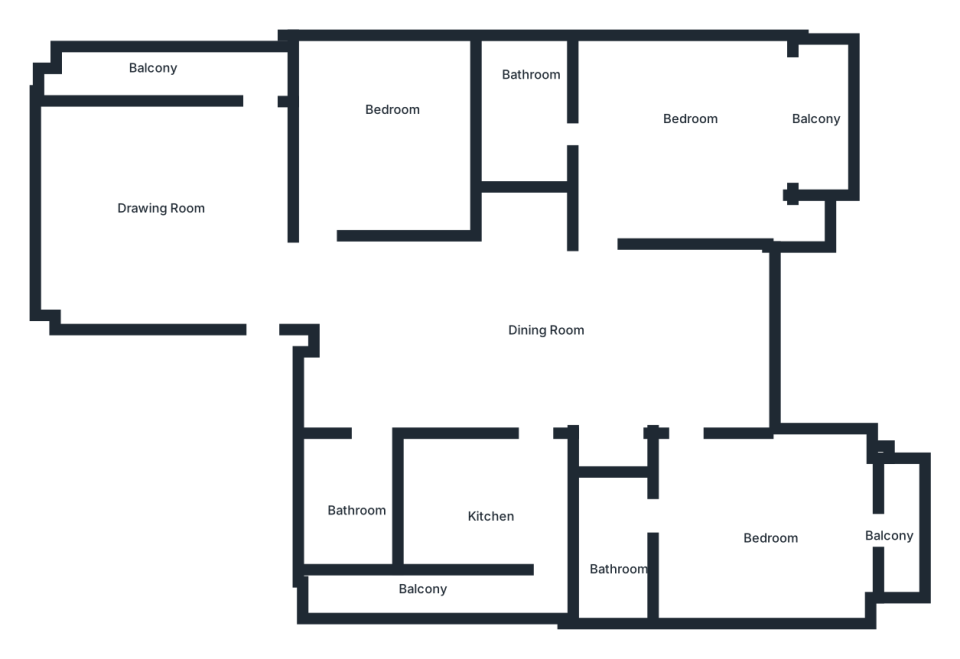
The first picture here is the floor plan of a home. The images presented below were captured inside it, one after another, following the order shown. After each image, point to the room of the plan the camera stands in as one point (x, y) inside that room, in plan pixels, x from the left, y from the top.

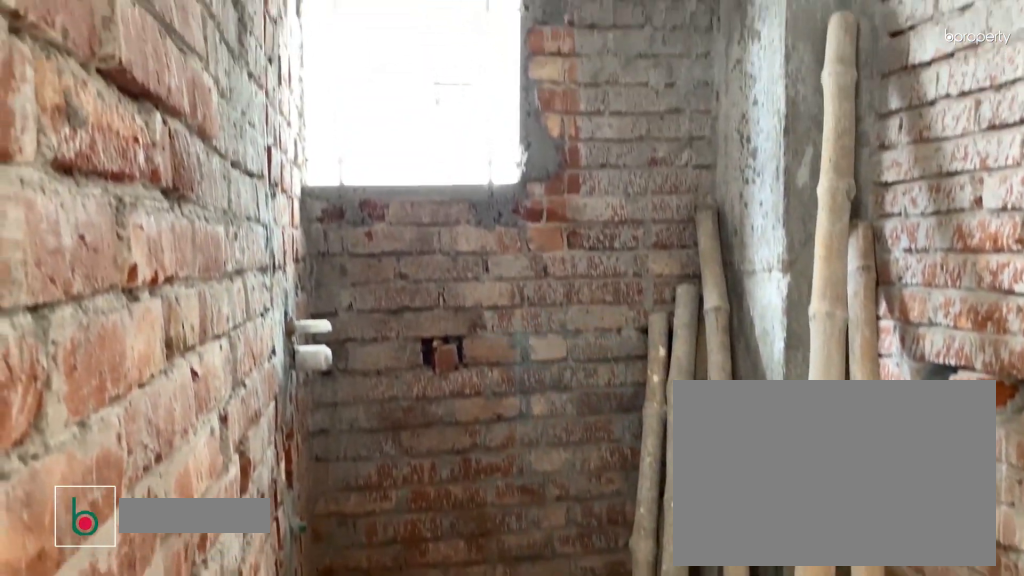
(609, 528)
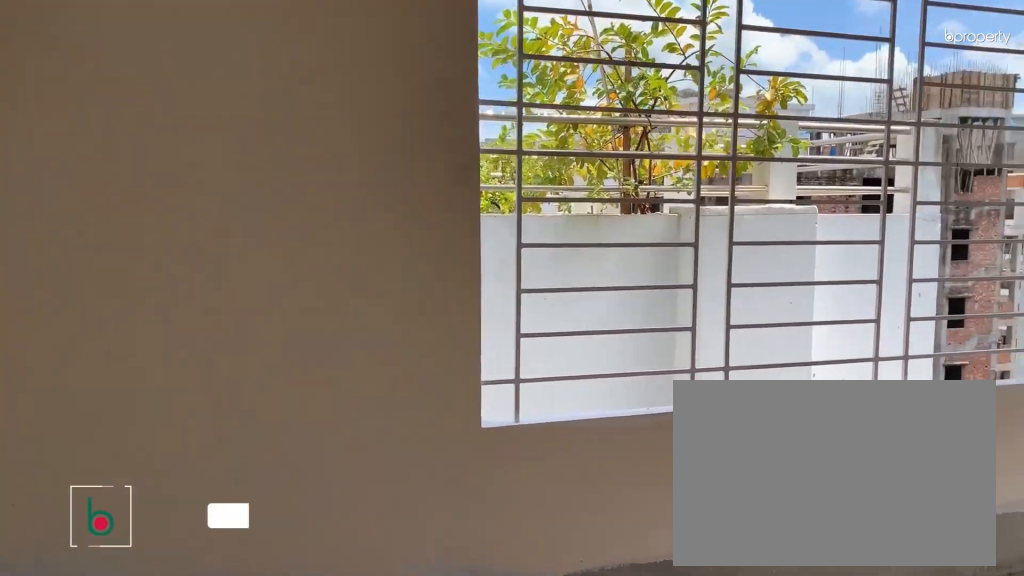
(701, 136)
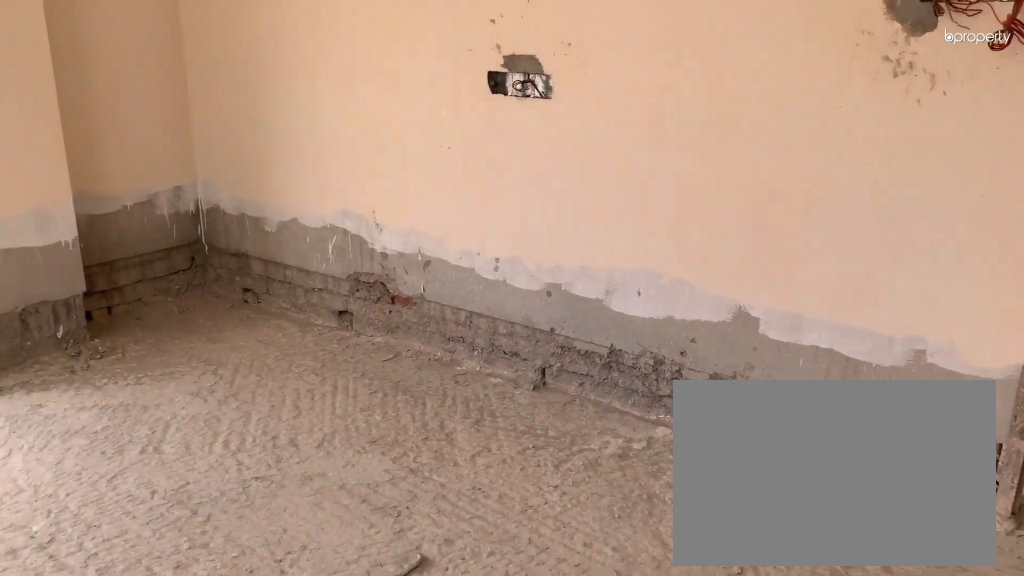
(701, 136)
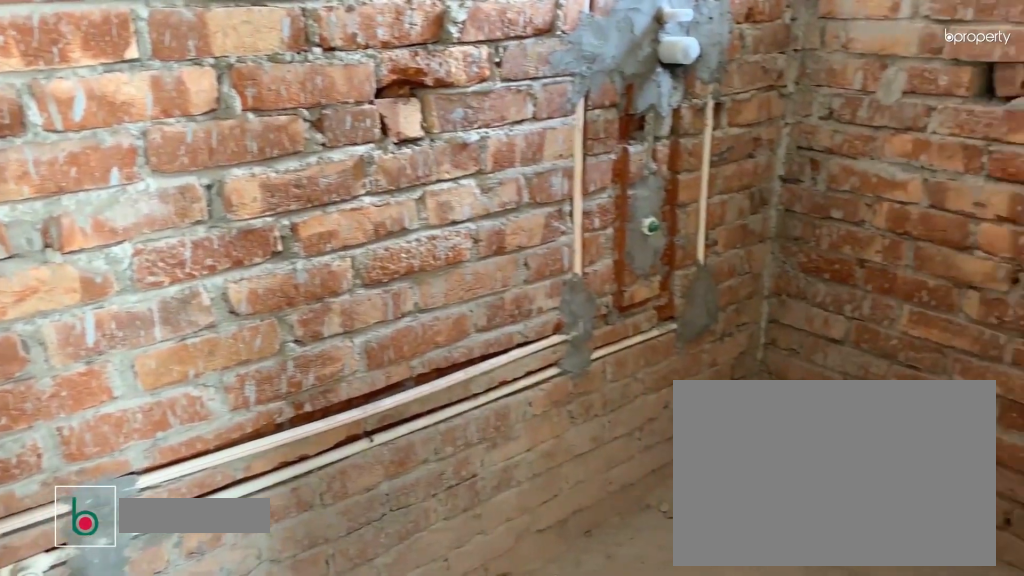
(514, 127)
